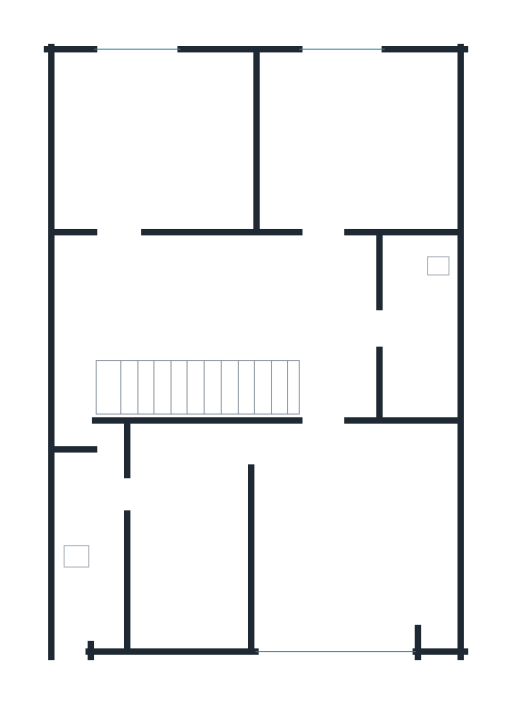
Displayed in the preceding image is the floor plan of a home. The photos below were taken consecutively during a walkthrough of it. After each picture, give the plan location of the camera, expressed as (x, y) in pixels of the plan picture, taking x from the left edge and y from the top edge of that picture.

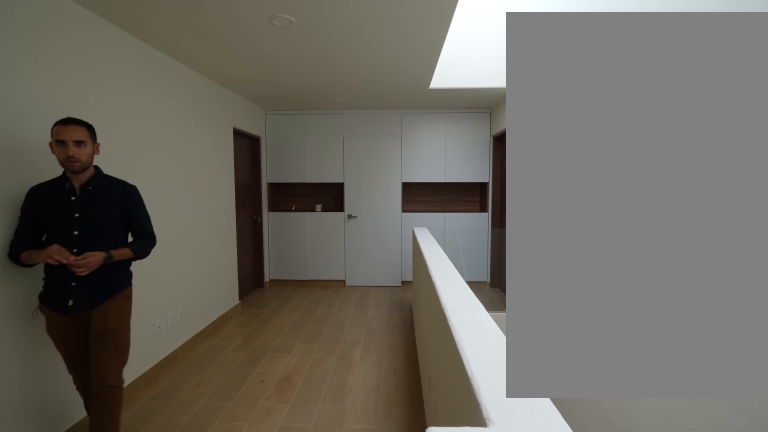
(72, 355)
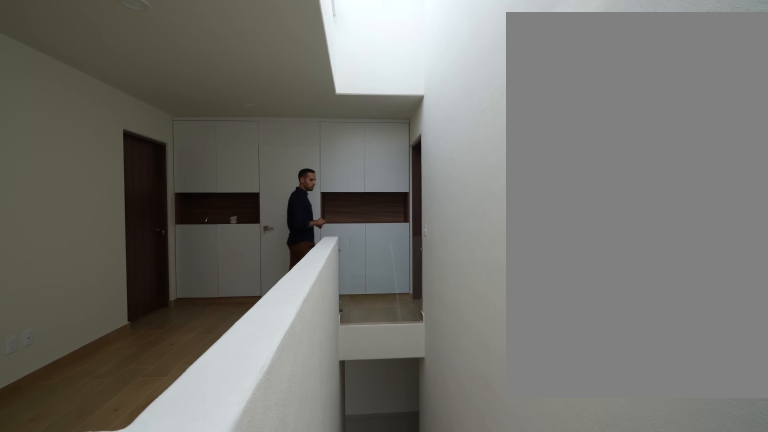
(74, 349)
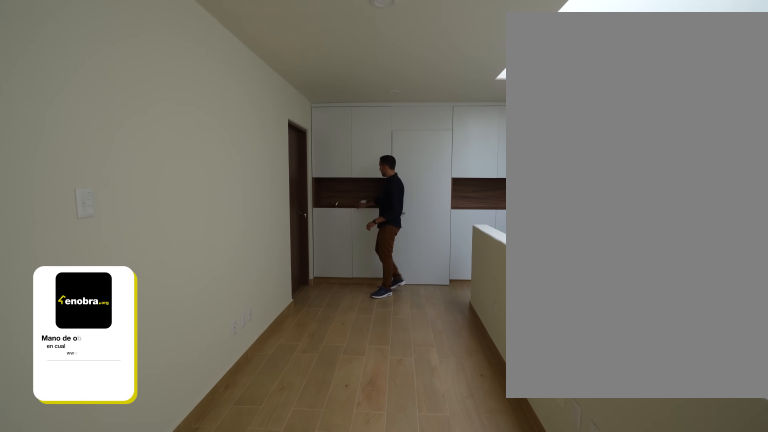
(75, 304)
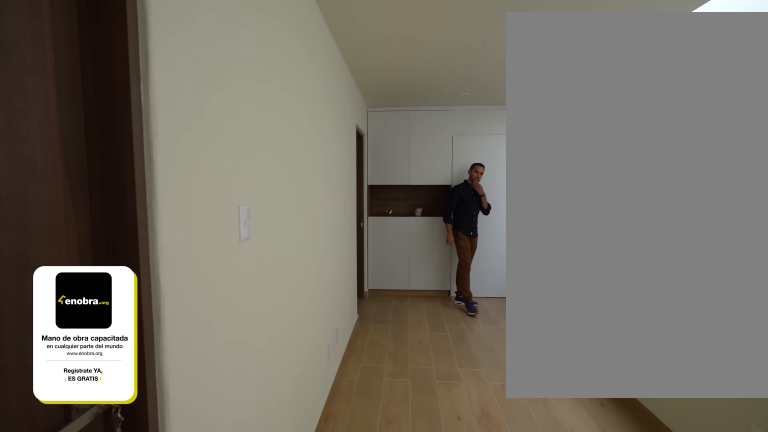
(80, 301)
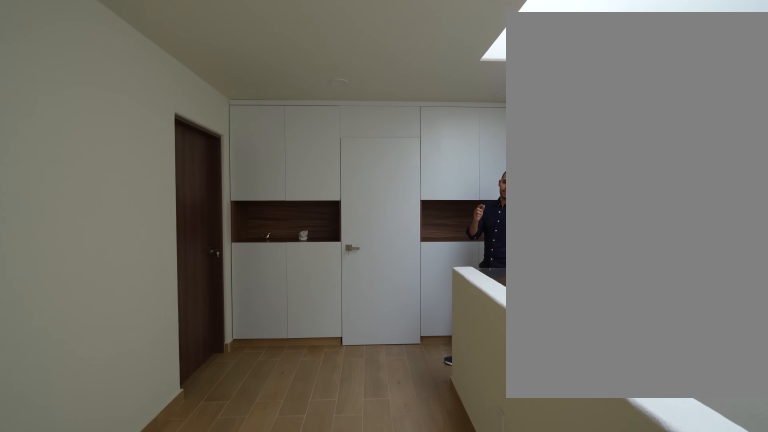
(106, 299)
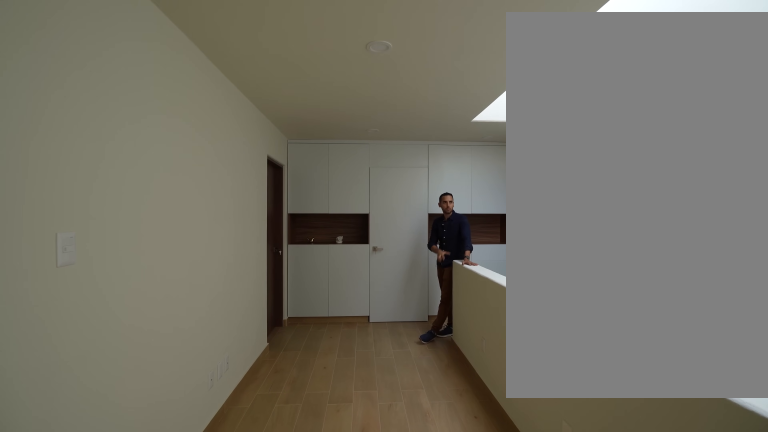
(79, 331)
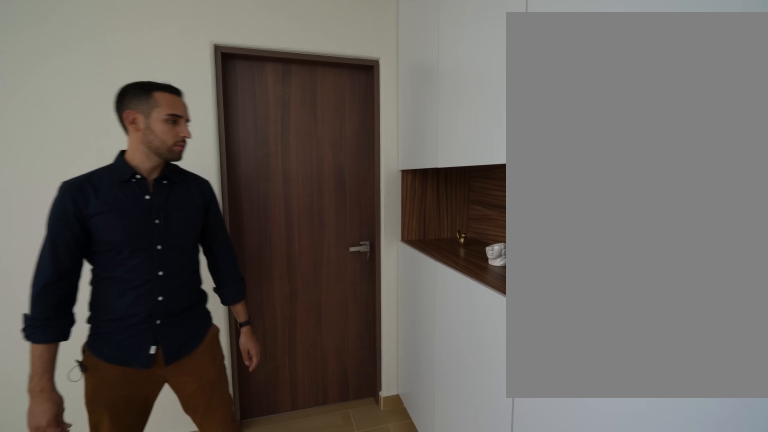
(318, 363)
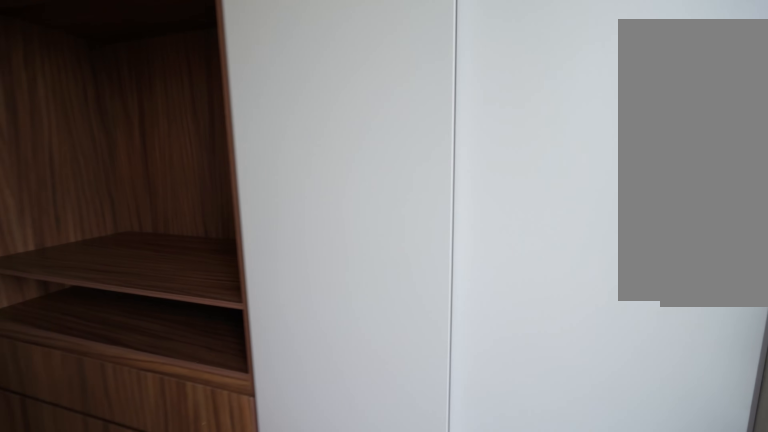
(403, 93)
